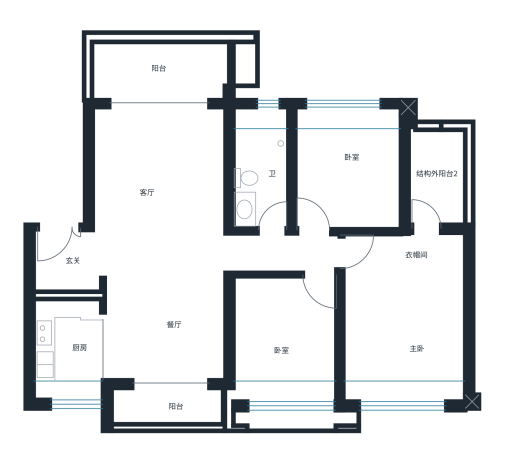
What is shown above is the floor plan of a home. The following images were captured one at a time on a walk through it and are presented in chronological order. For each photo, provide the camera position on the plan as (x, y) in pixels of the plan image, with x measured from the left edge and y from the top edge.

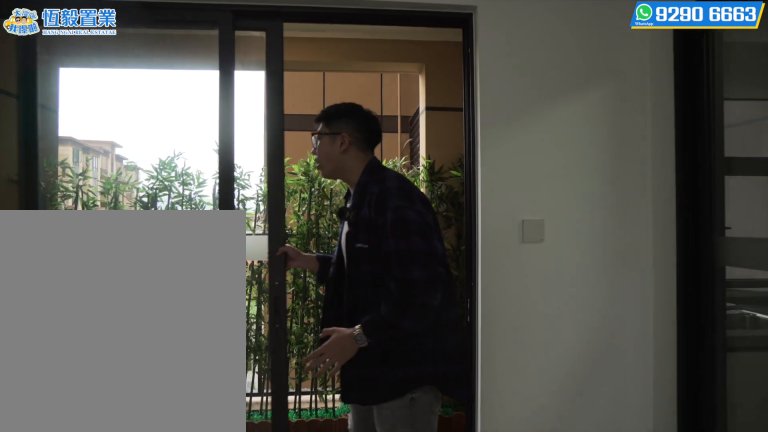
(147, 368)
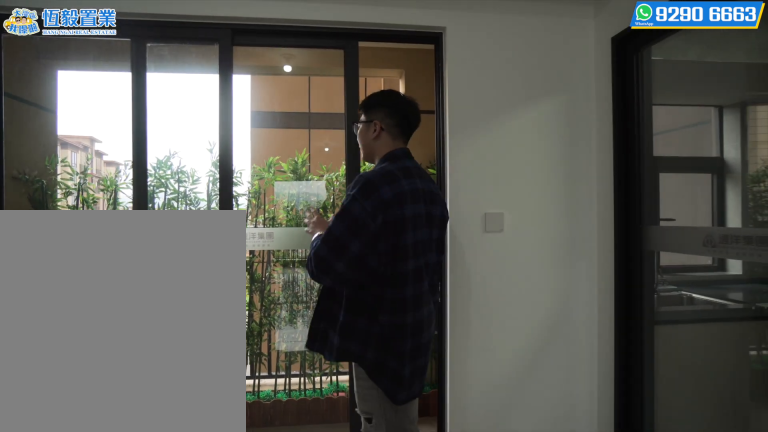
(148, 369)
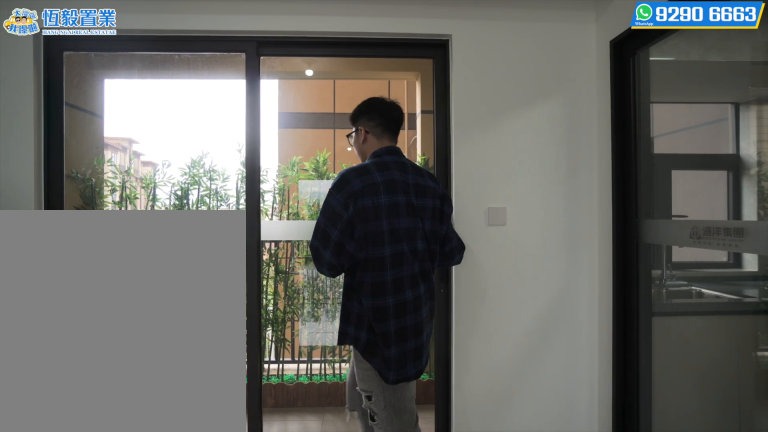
(147, 368)
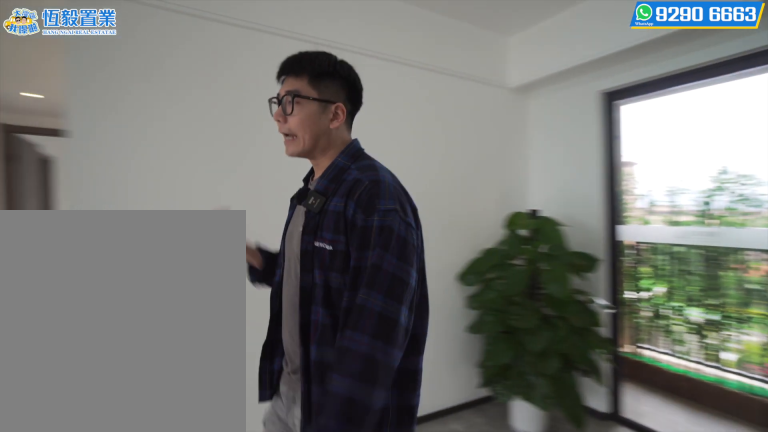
(187, 294)
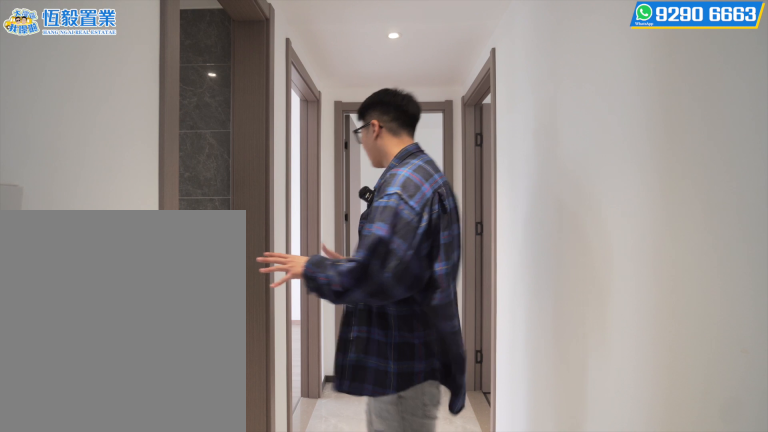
(278, 249)
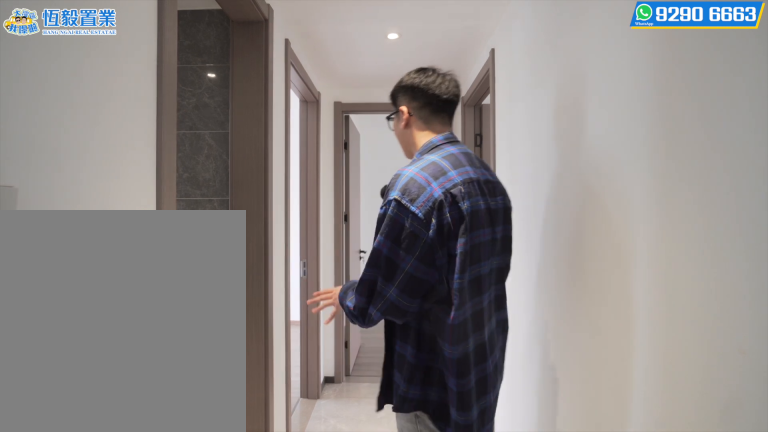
(278, 248)
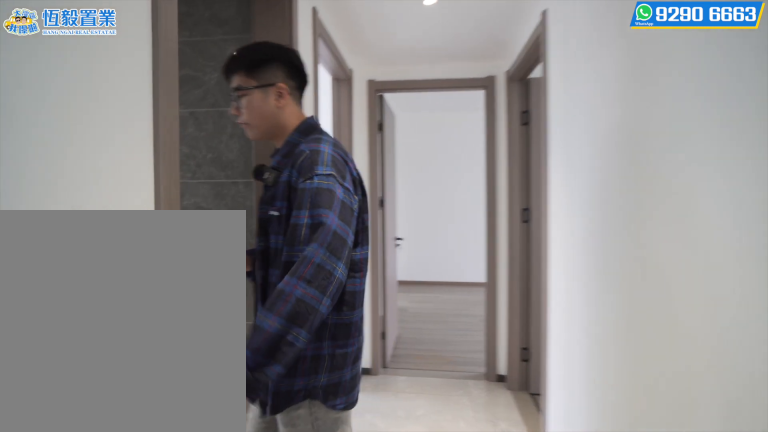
(277, 243)
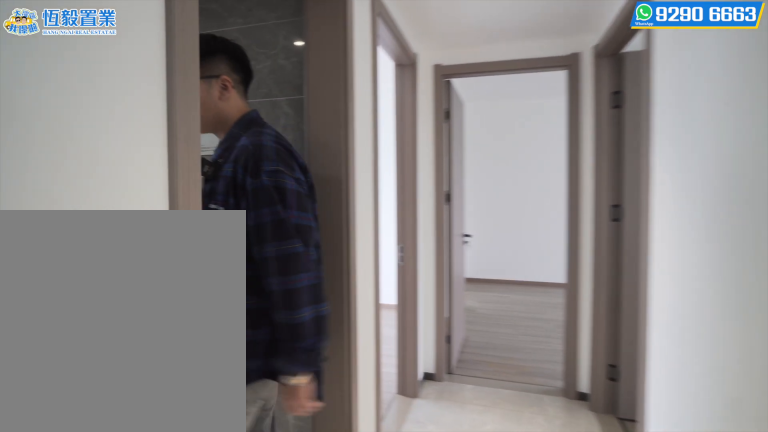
(276, 236)
